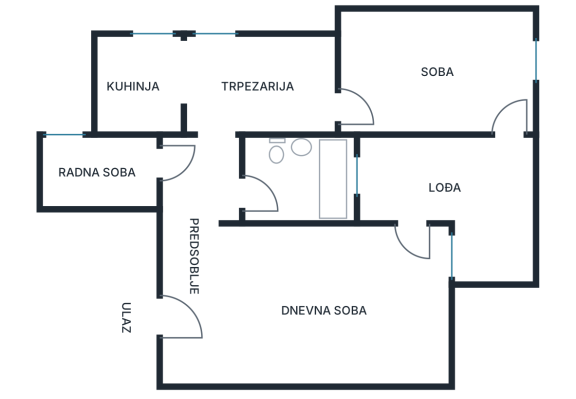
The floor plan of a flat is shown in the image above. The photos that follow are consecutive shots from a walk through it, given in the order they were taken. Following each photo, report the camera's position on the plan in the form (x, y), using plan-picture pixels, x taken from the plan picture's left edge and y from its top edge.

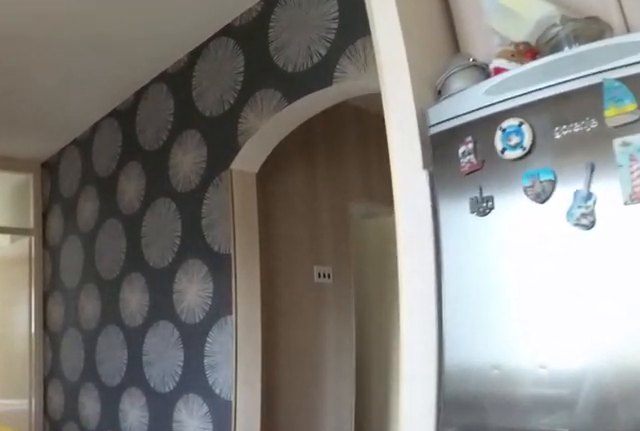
(139, 72)
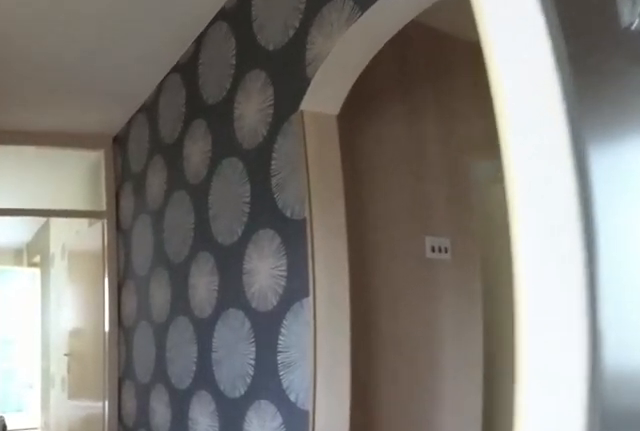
(171, 76)
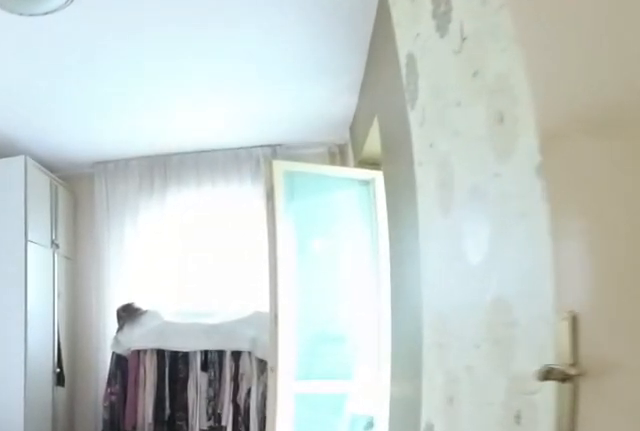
(325, 98)
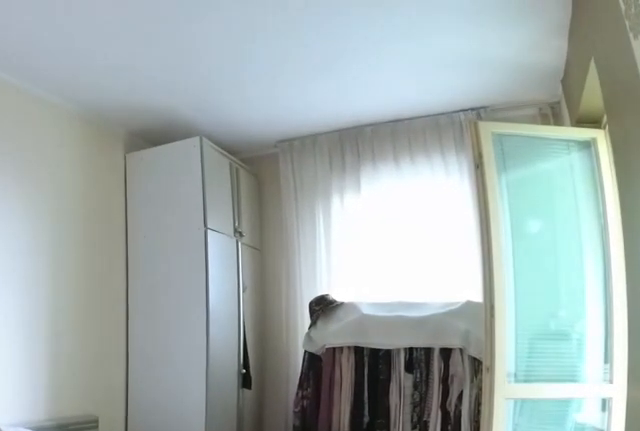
(328, 107)
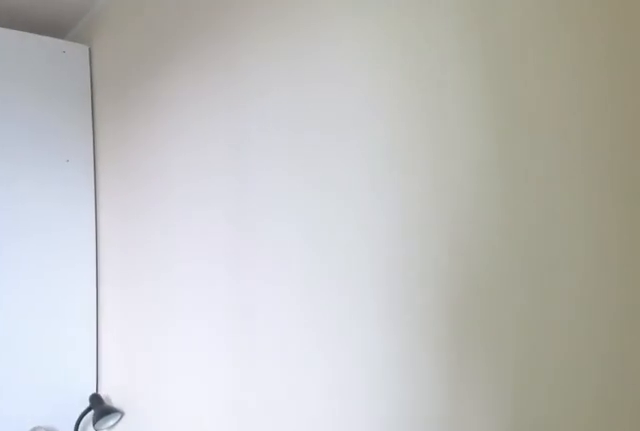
(517, 82)
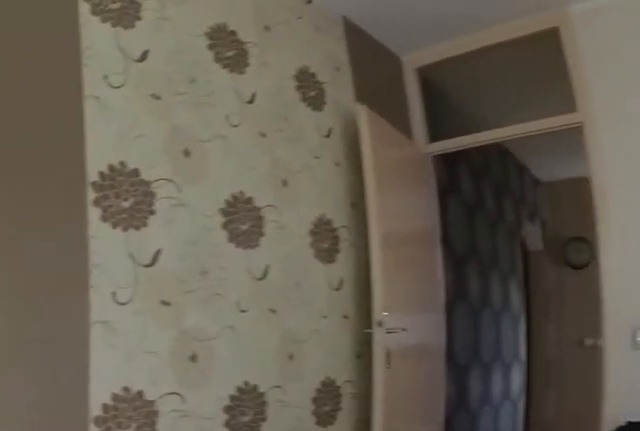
(504, 64)
